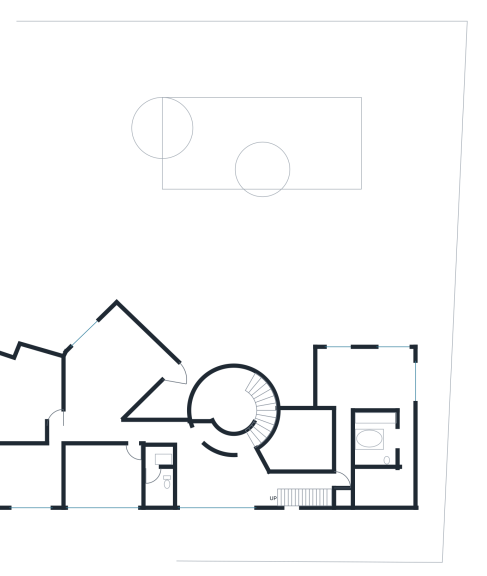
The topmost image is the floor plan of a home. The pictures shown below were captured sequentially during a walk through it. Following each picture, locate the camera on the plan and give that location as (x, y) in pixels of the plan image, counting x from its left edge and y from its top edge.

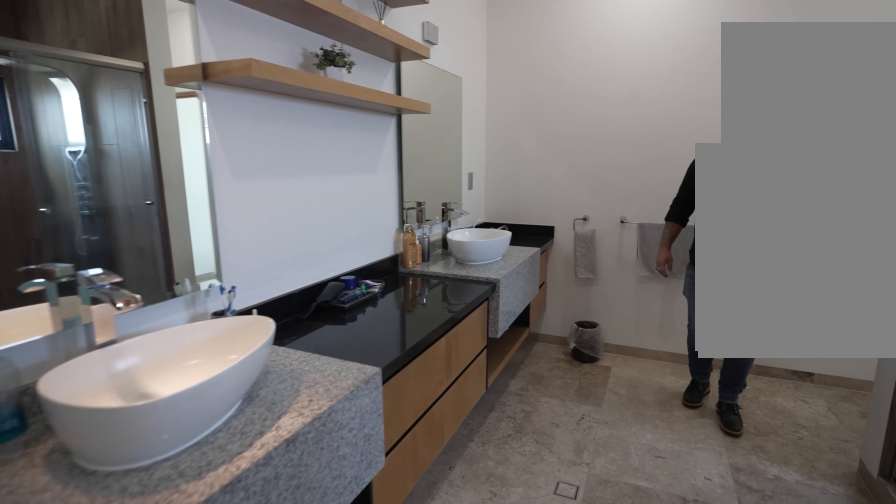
(399, 432)
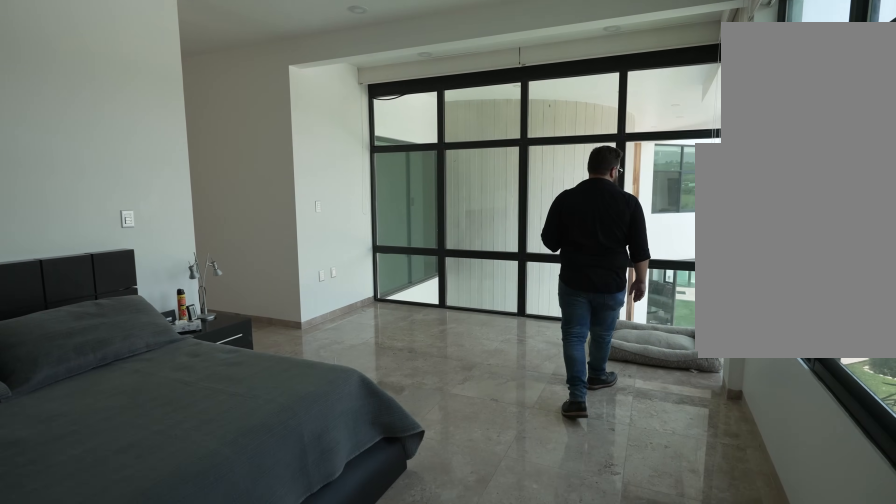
(386, 359)
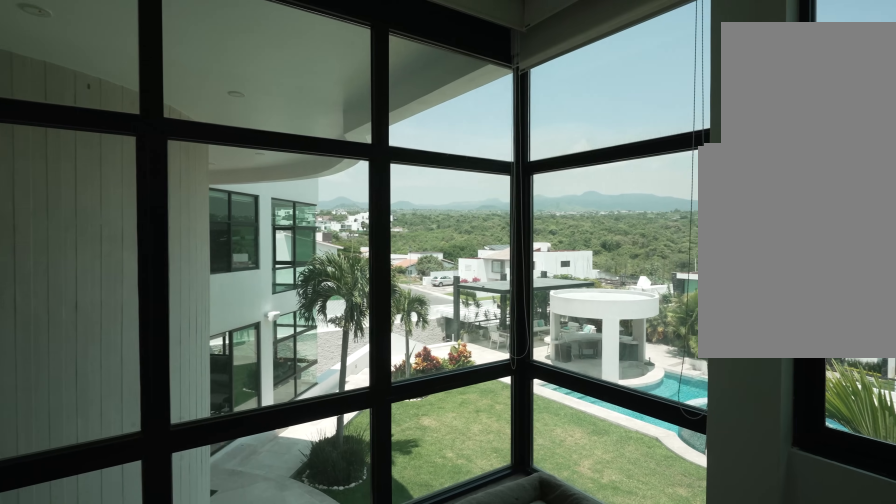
(357, 360)
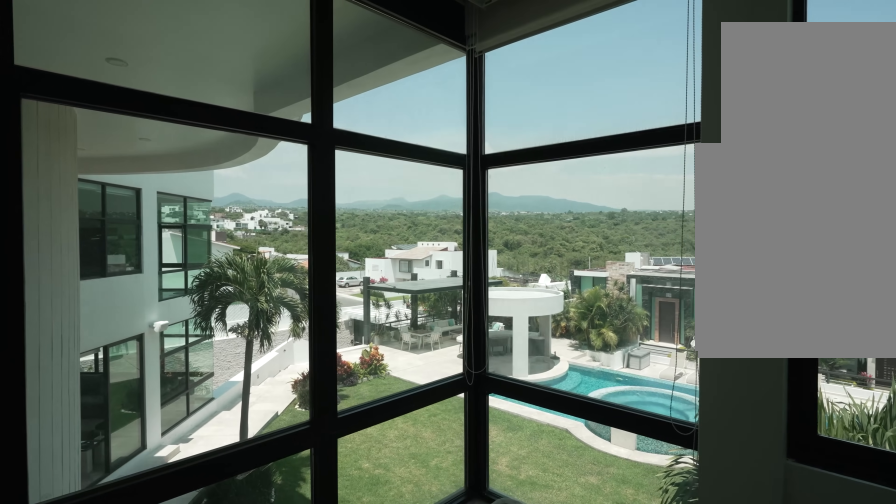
(357, 360)
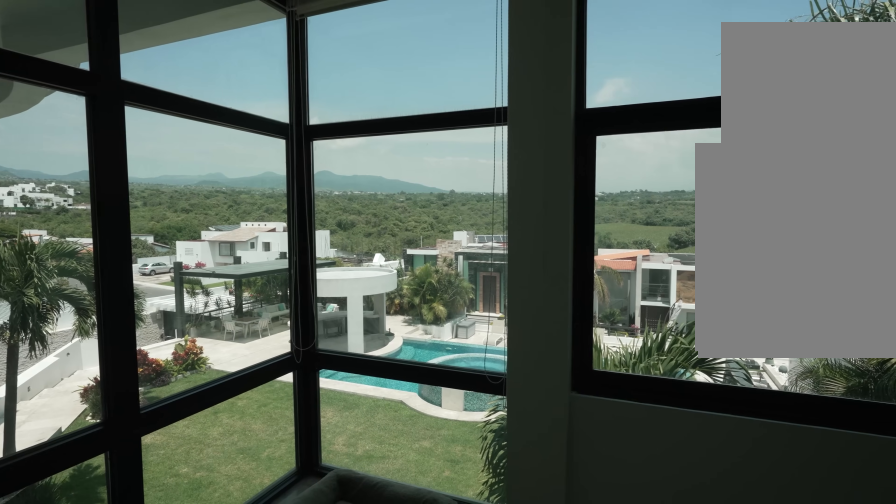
(357, 360)
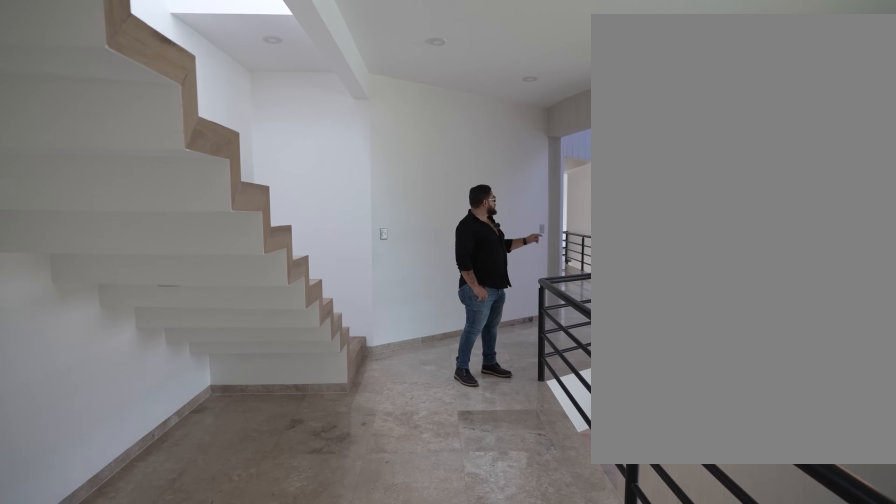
(315, 478)
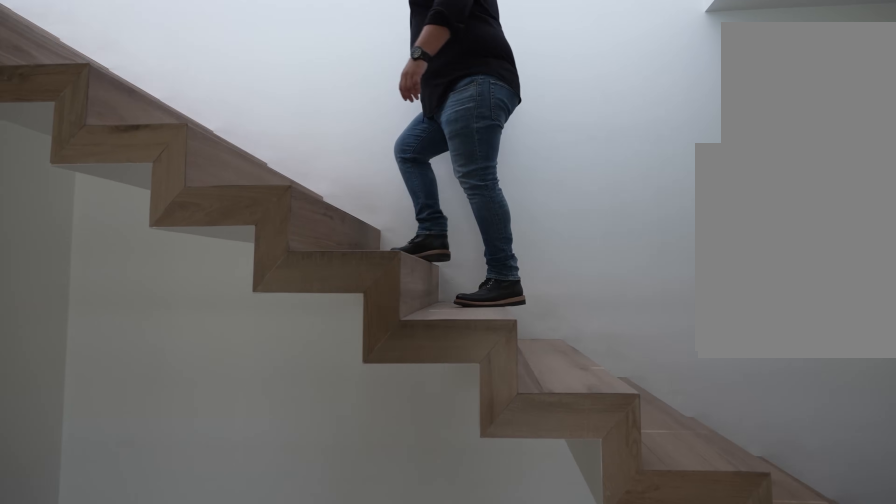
(299, 479)
